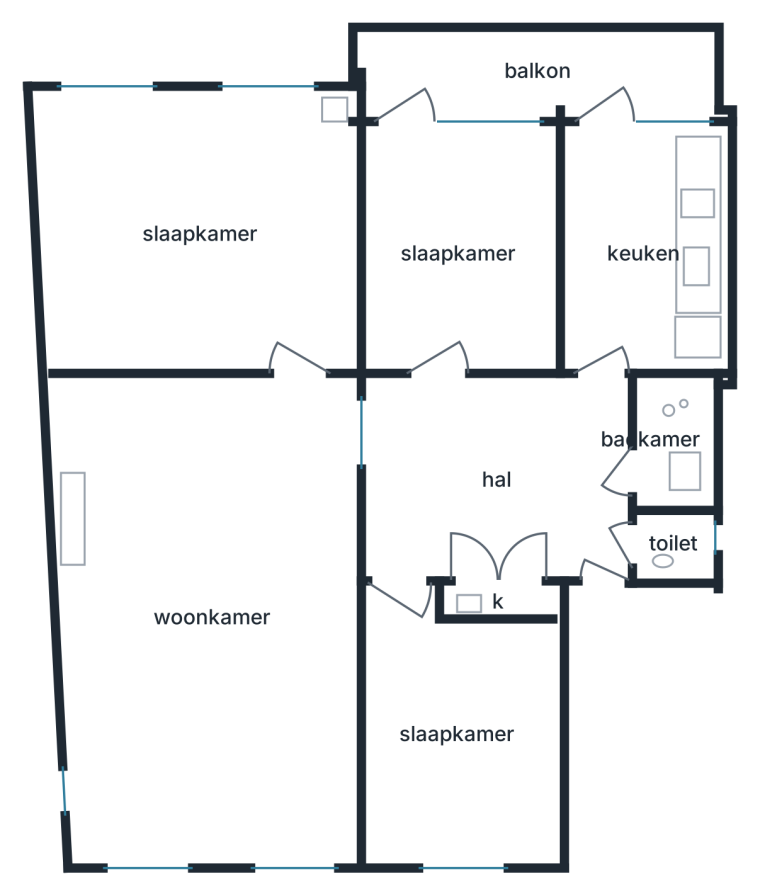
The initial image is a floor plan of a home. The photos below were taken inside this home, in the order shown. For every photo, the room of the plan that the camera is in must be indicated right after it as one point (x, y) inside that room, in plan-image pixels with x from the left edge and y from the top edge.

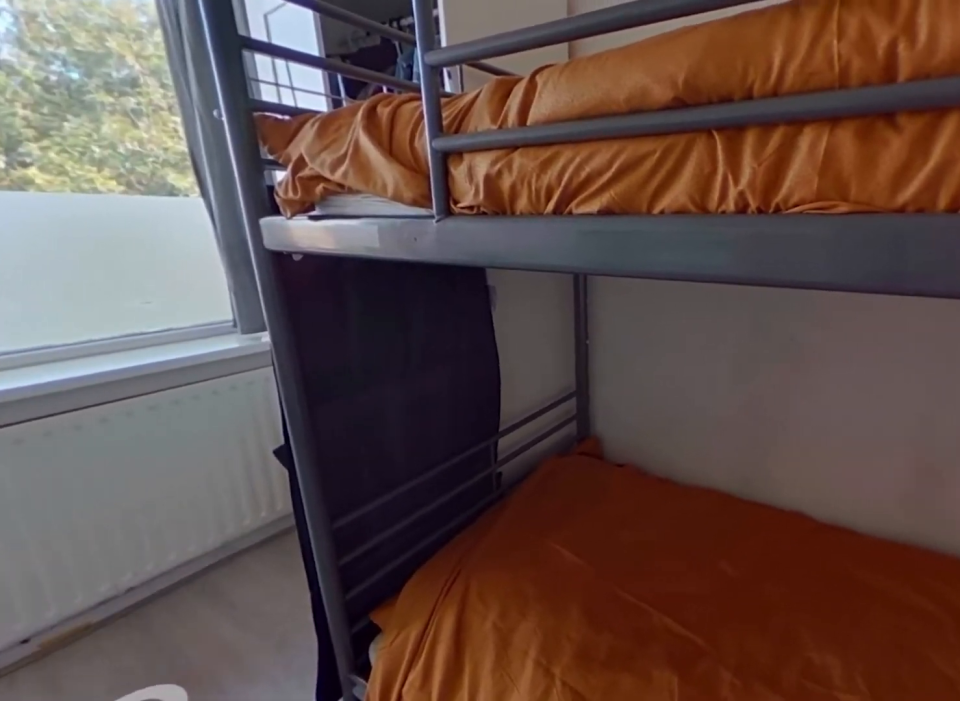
(458, 249)
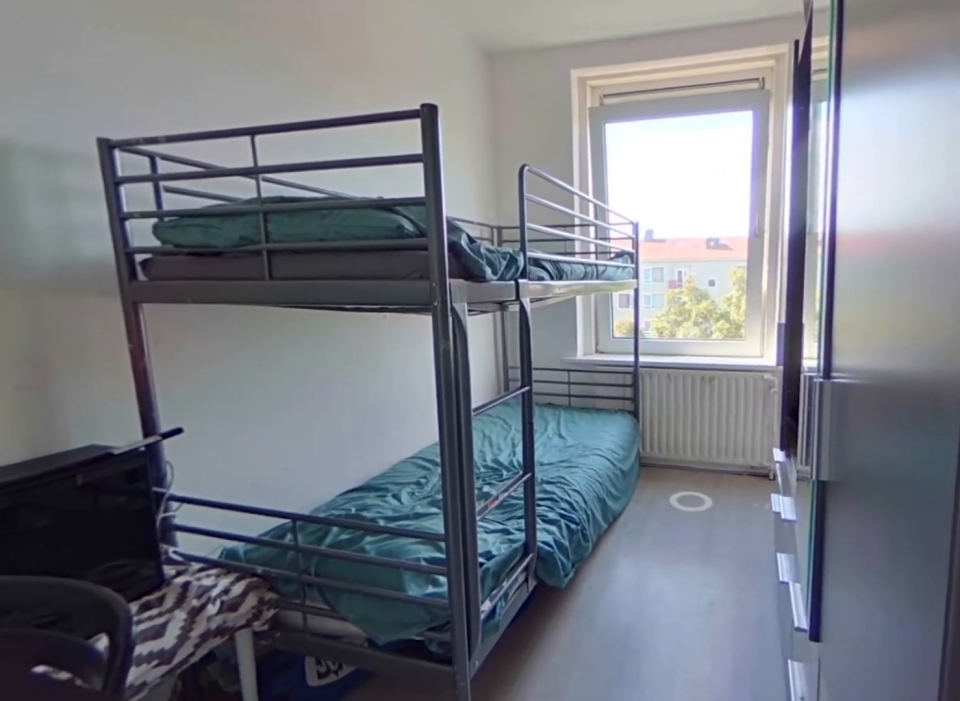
(457, 735)
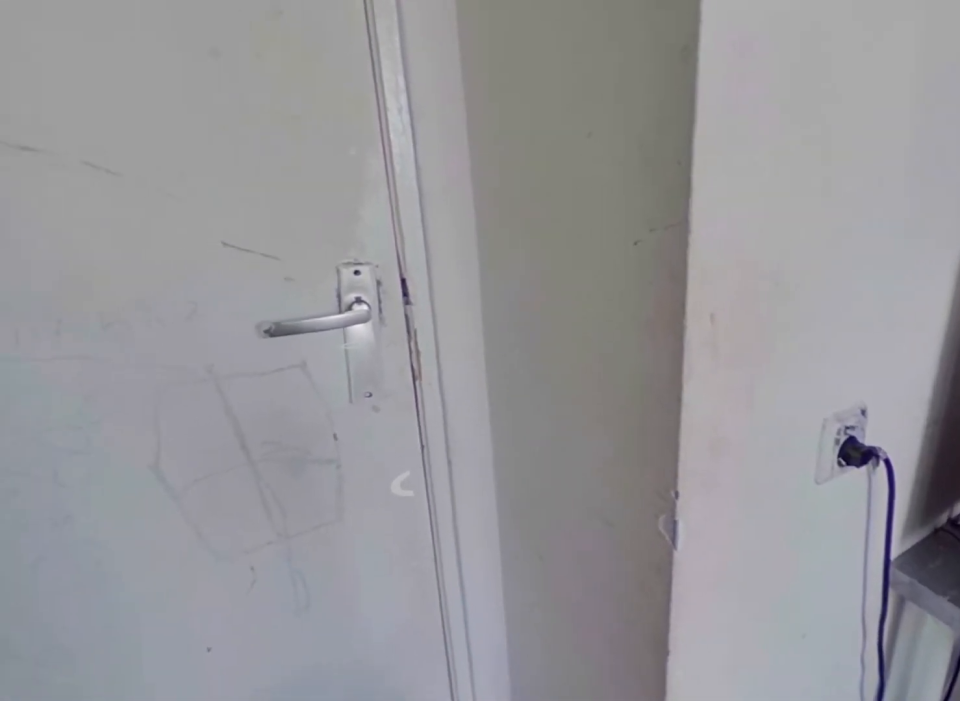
(457, 735)
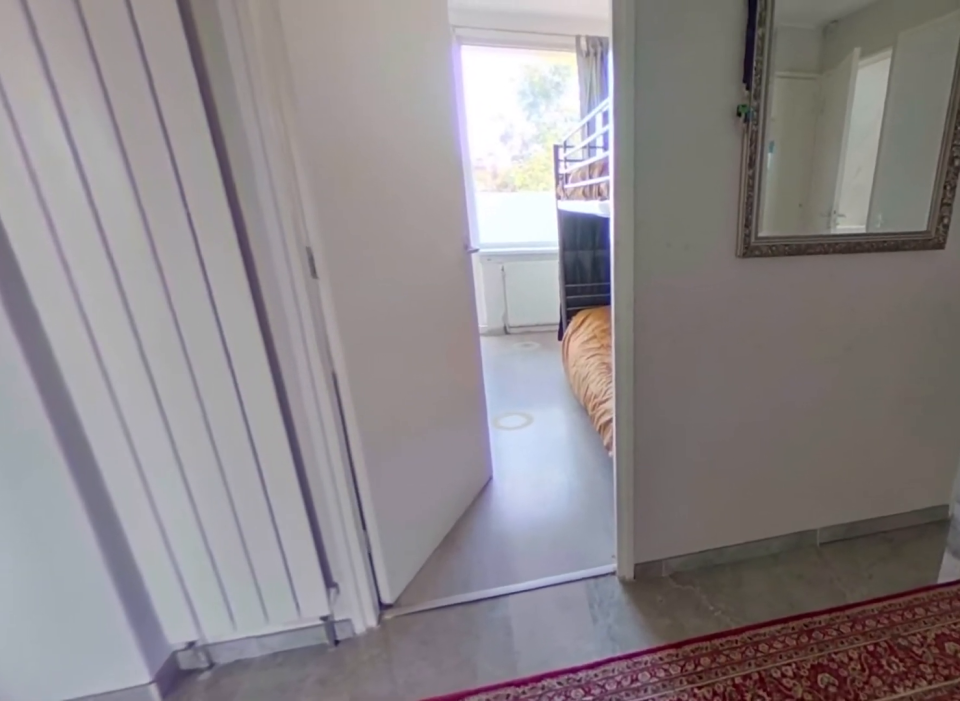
(494, 473)
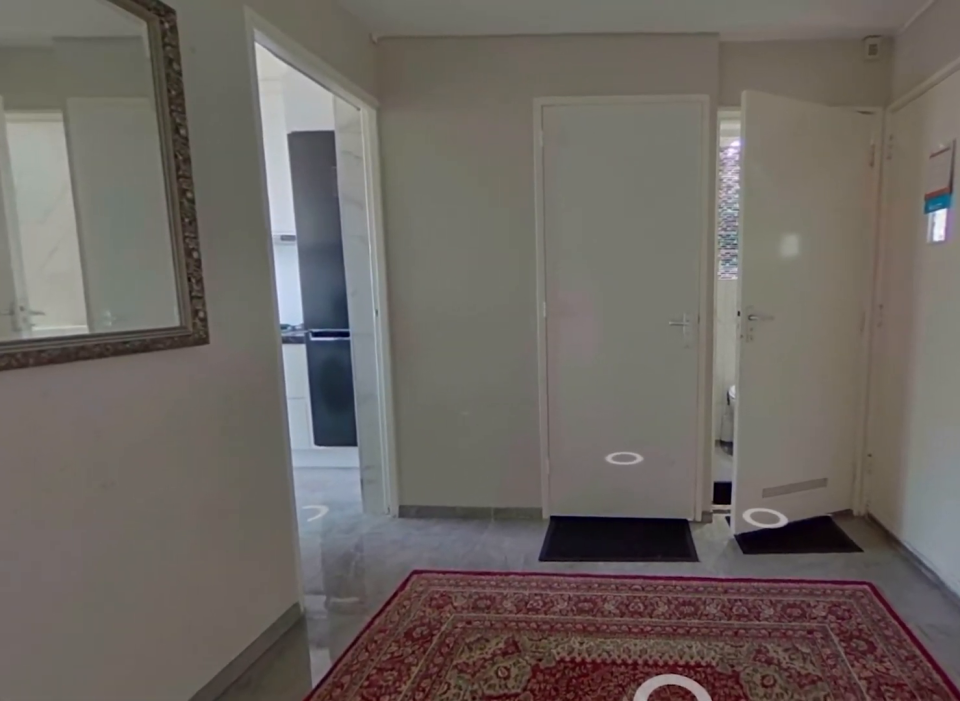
(494, 473)
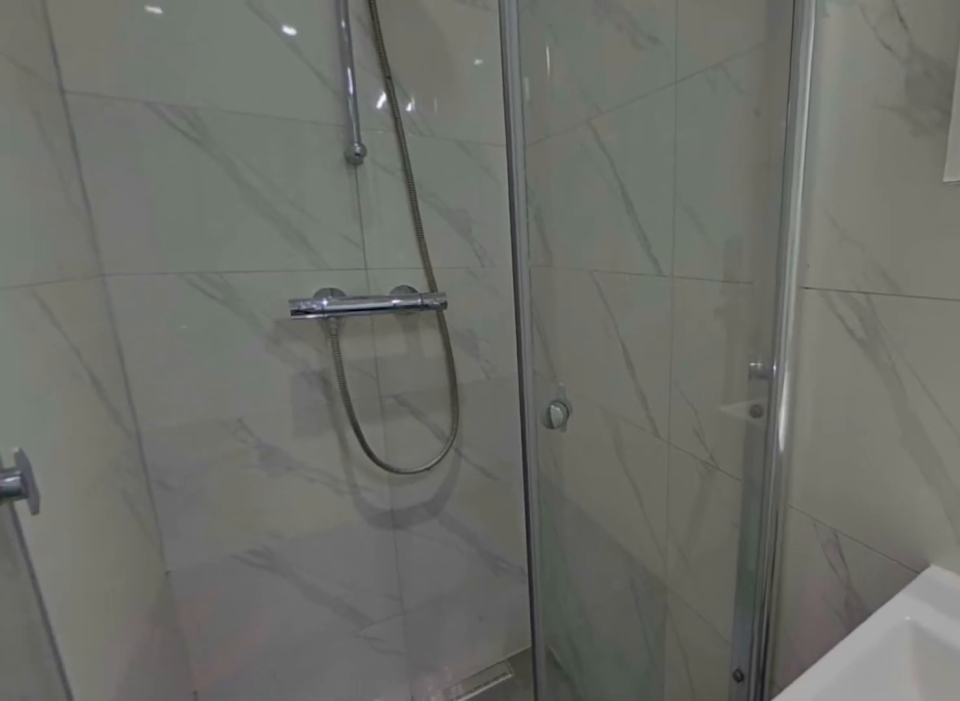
(671, 441)
